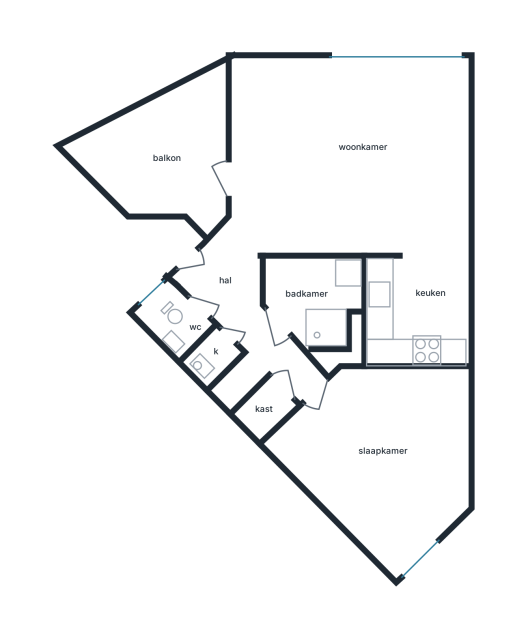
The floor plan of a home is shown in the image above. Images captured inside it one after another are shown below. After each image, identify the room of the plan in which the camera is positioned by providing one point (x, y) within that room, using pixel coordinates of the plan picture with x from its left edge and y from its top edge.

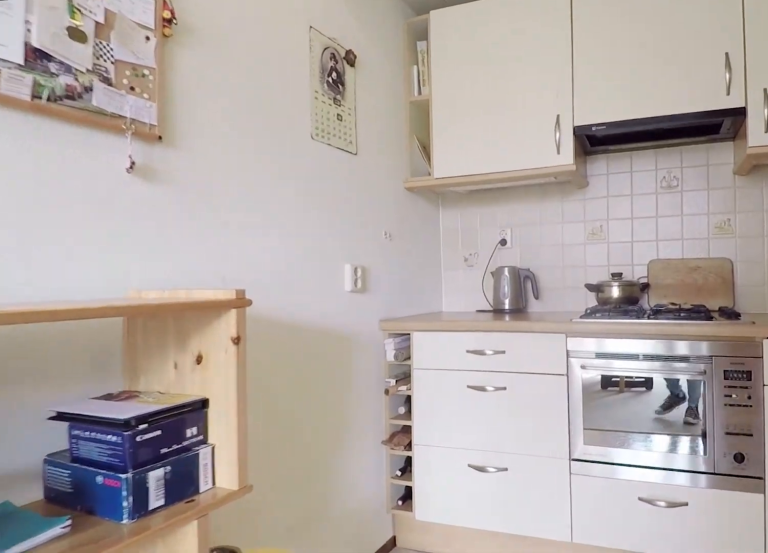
(415, 311)
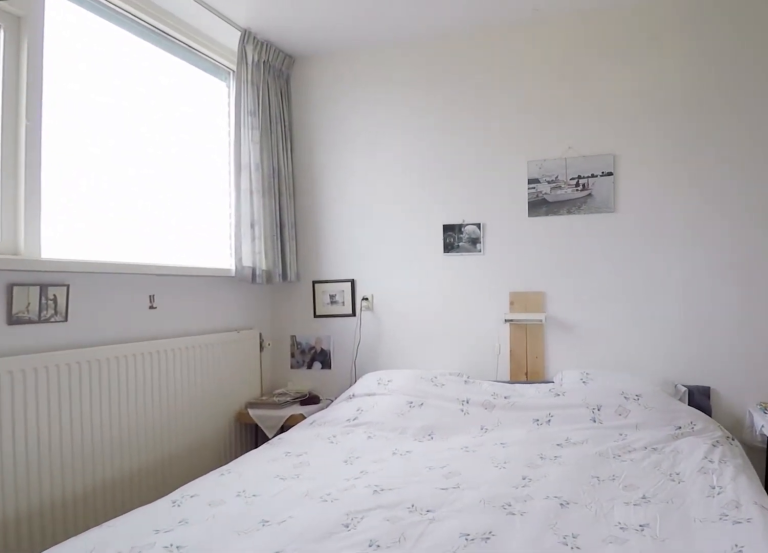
(383, 454)
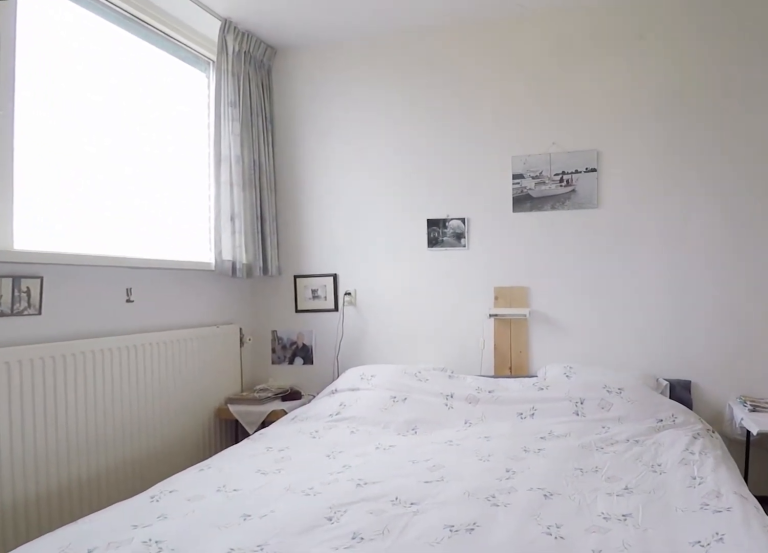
(383, 454)
